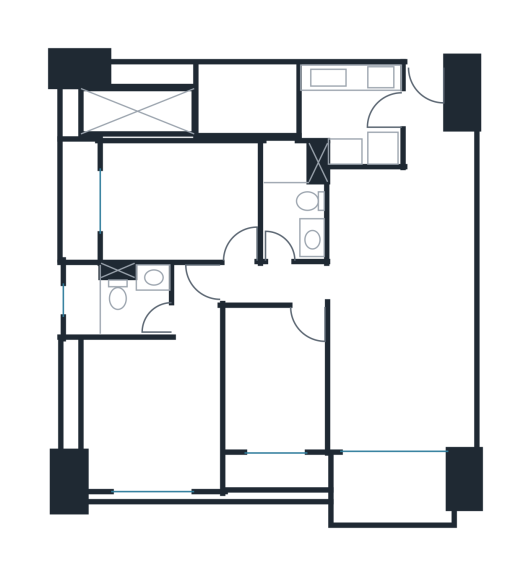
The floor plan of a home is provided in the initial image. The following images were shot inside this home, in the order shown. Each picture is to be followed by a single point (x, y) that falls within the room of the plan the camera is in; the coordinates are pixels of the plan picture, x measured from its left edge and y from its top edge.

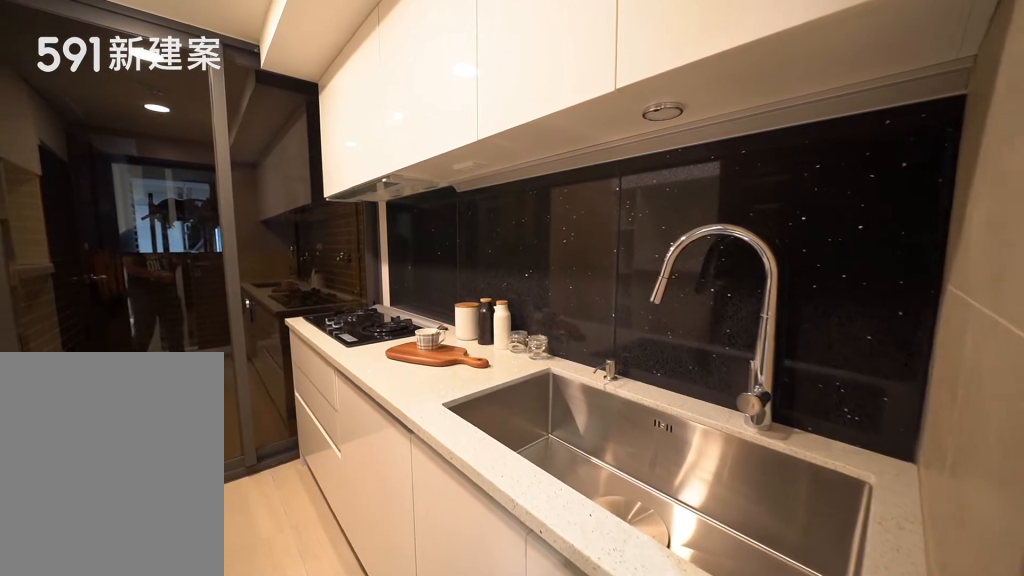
(351, 98)
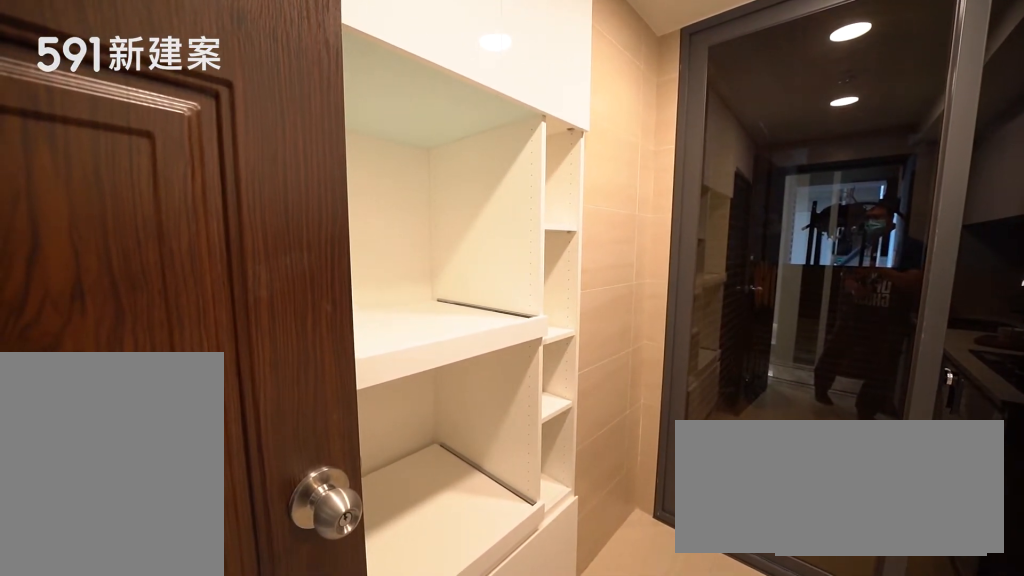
(351, 98)
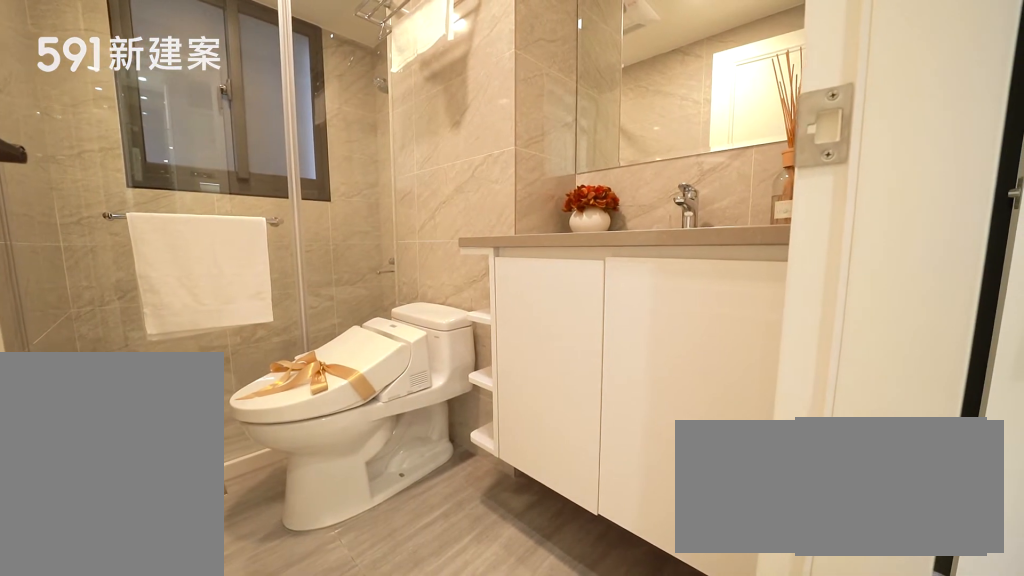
(114, 298)
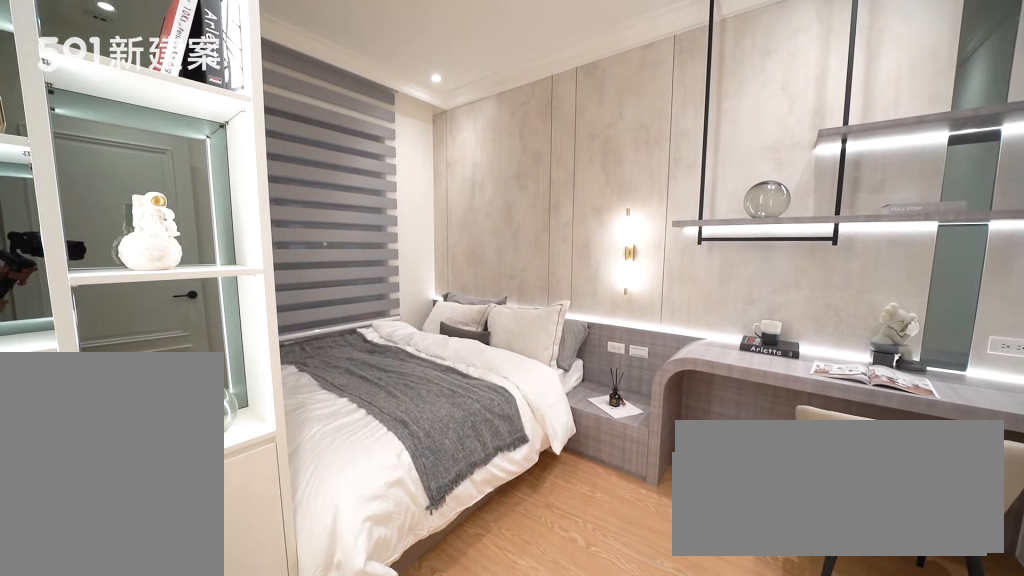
(176, 199)
